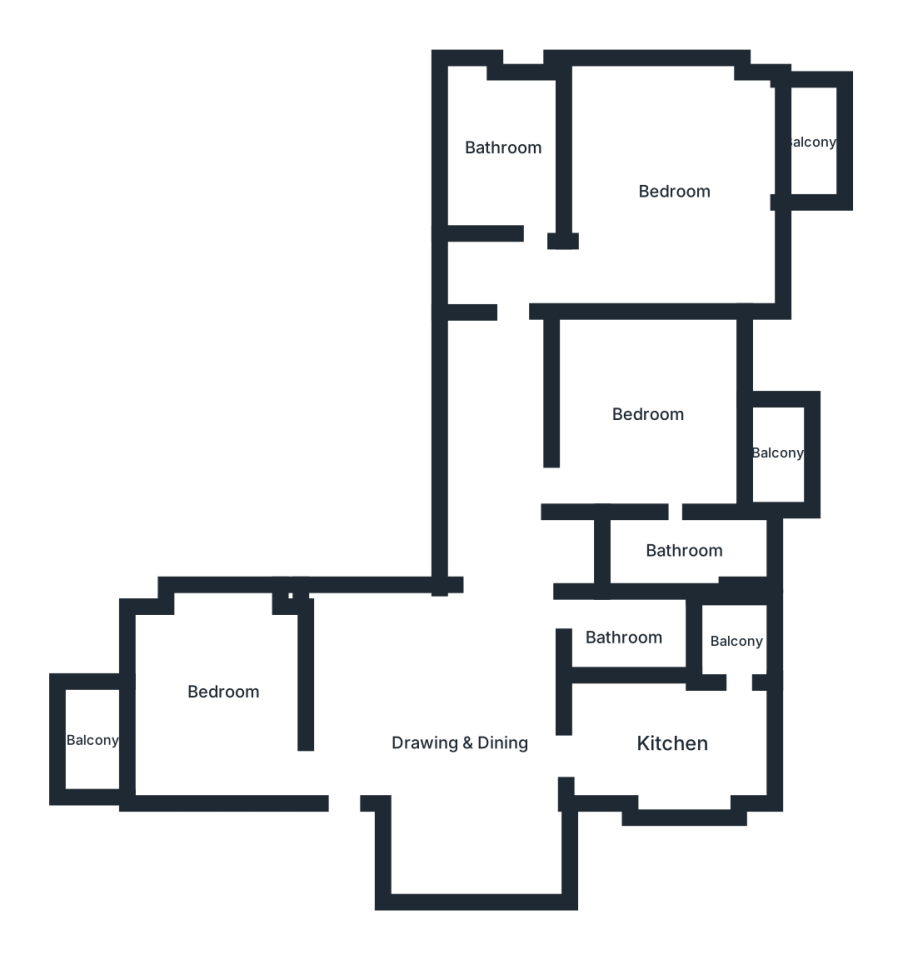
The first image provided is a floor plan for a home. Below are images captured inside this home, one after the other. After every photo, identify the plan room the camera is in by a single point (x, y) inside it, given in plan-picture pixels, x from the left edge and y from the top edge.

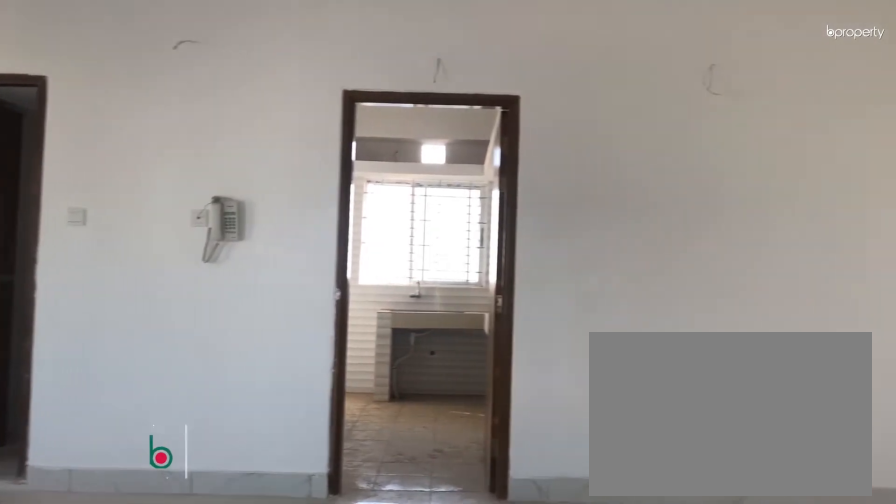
(463, 735)
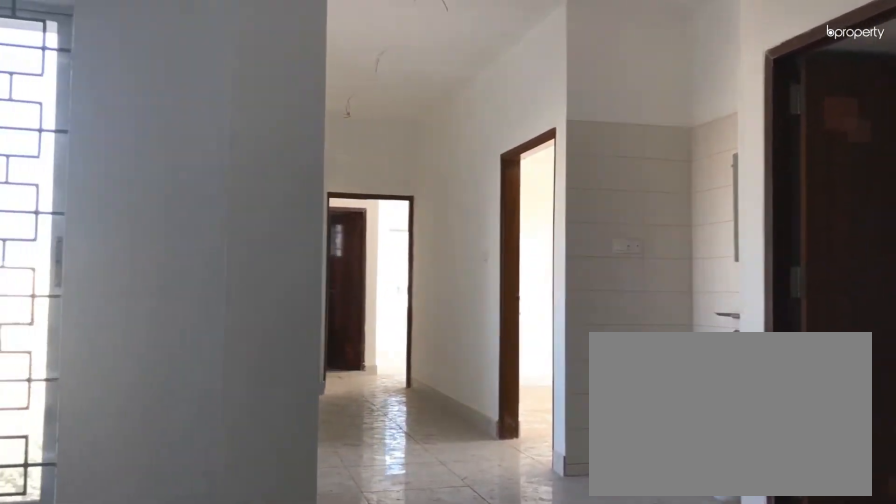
(463, 735)
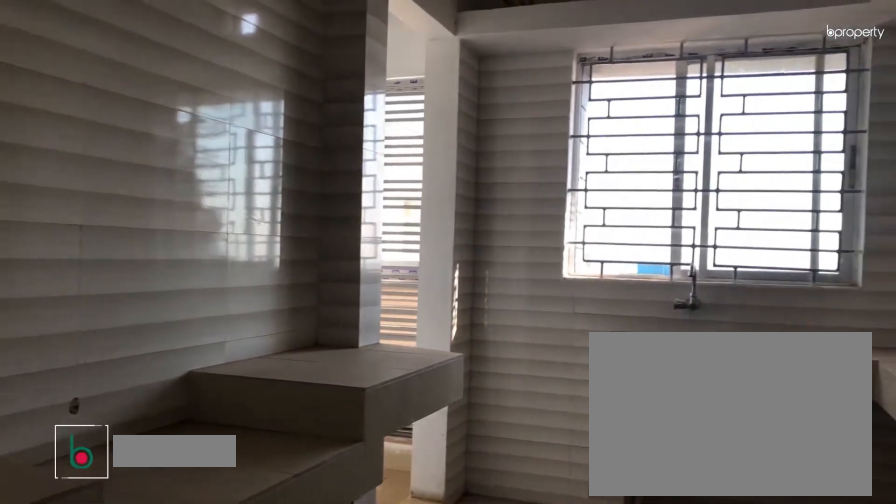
(674, 743)
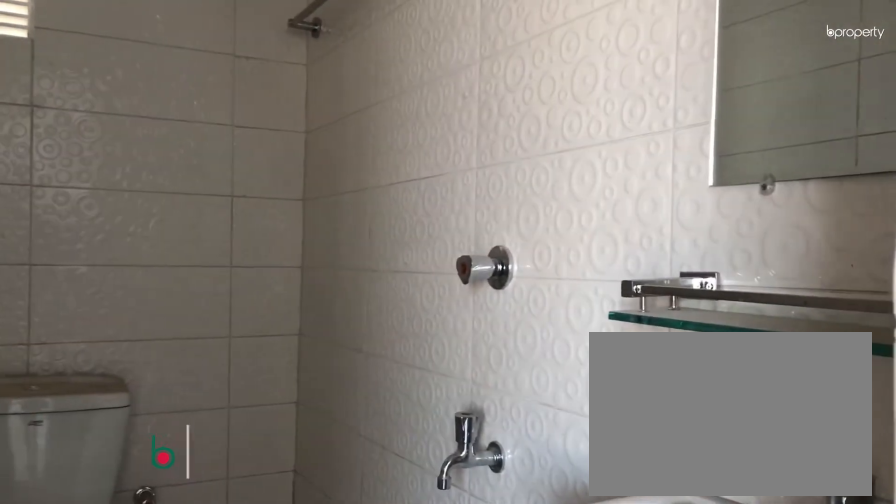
(627, 636)
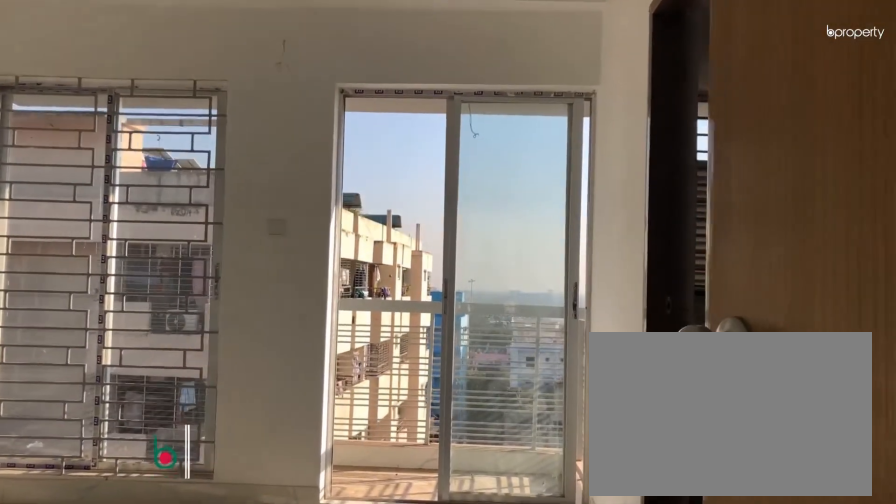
(650, 414)
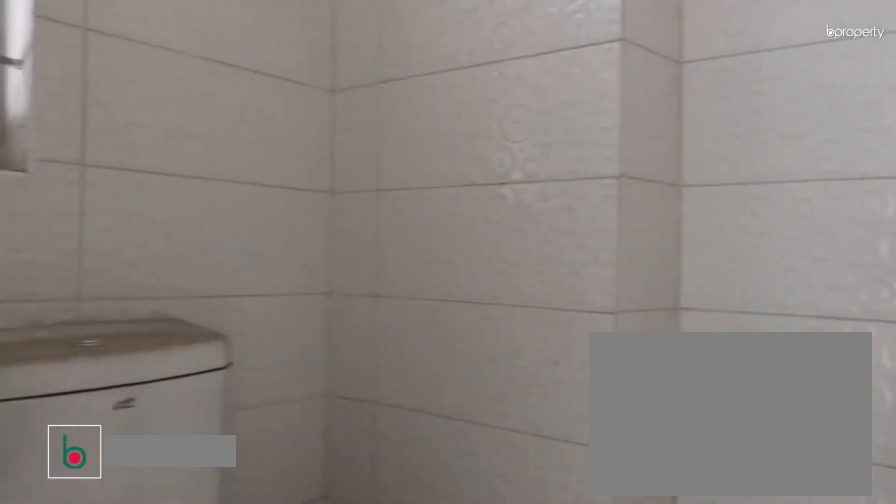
(683, 551)
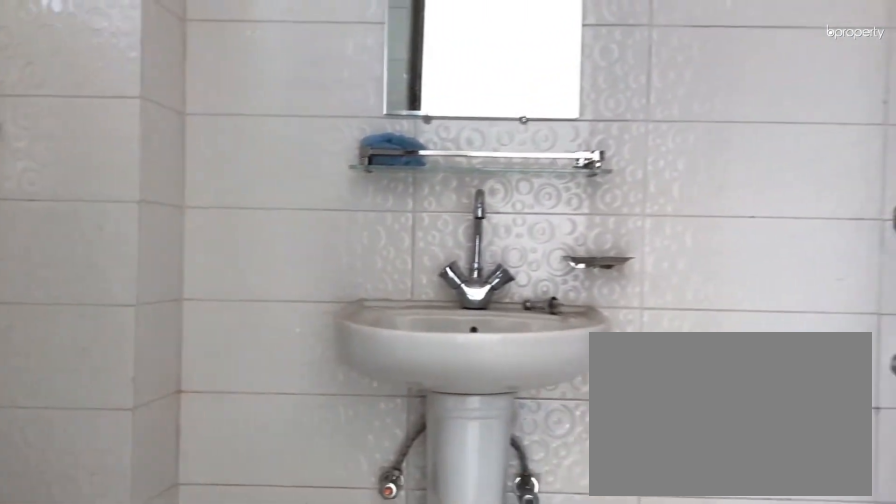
(683, 551)
